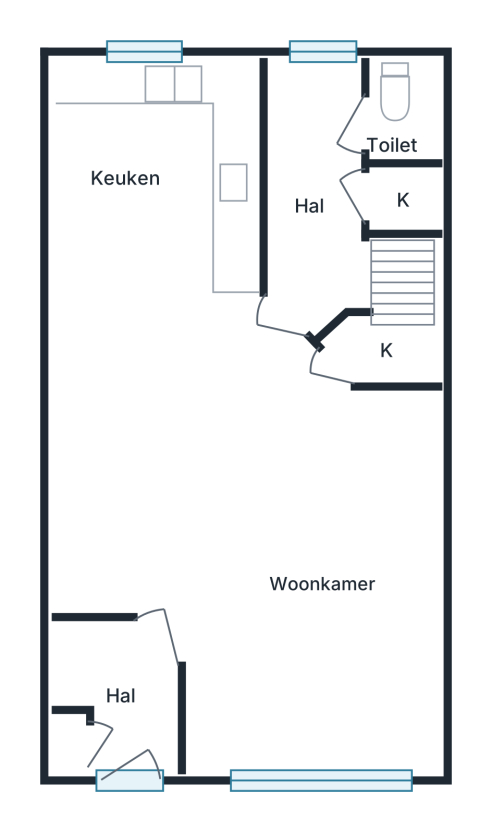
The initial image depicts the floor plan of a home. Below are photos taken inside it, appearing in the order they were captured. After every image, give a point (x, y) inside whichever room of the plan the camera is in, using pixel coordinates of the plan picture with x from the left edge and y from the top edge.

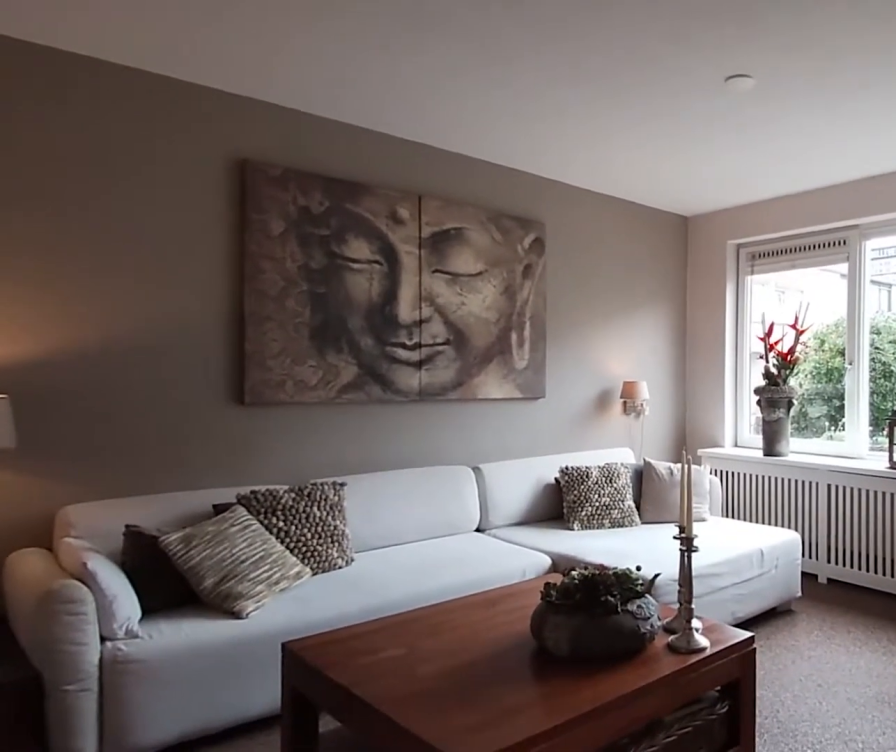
(254, 527)
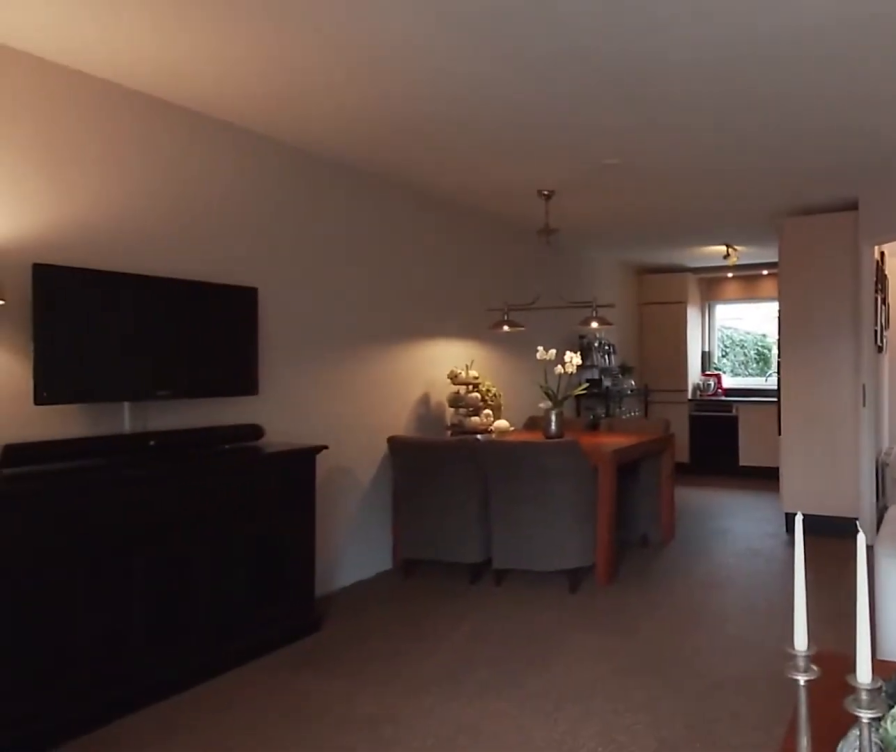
(254, 527)
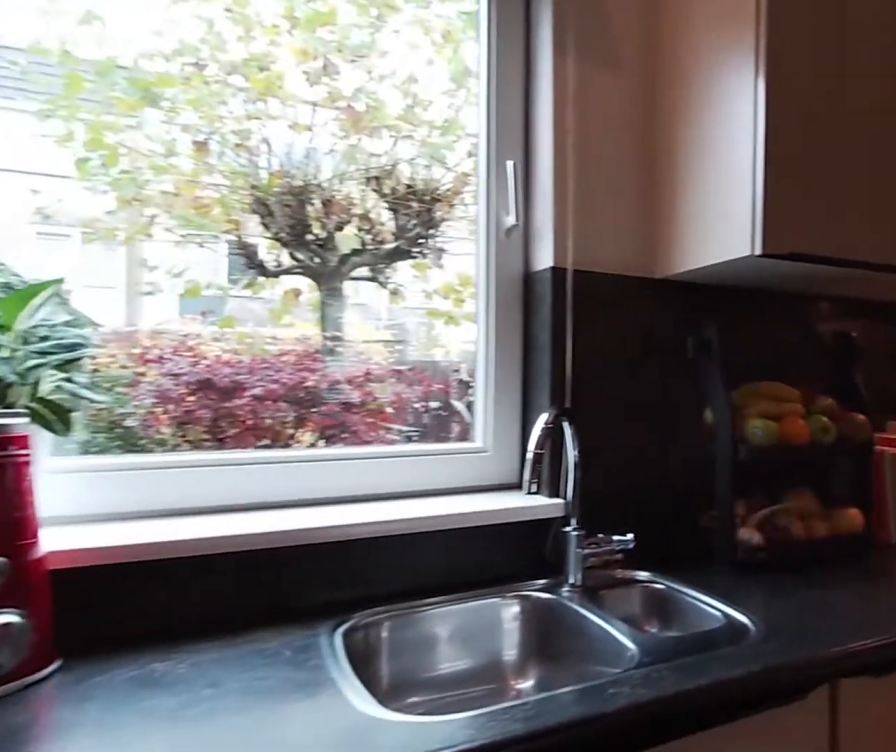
(155, 176)
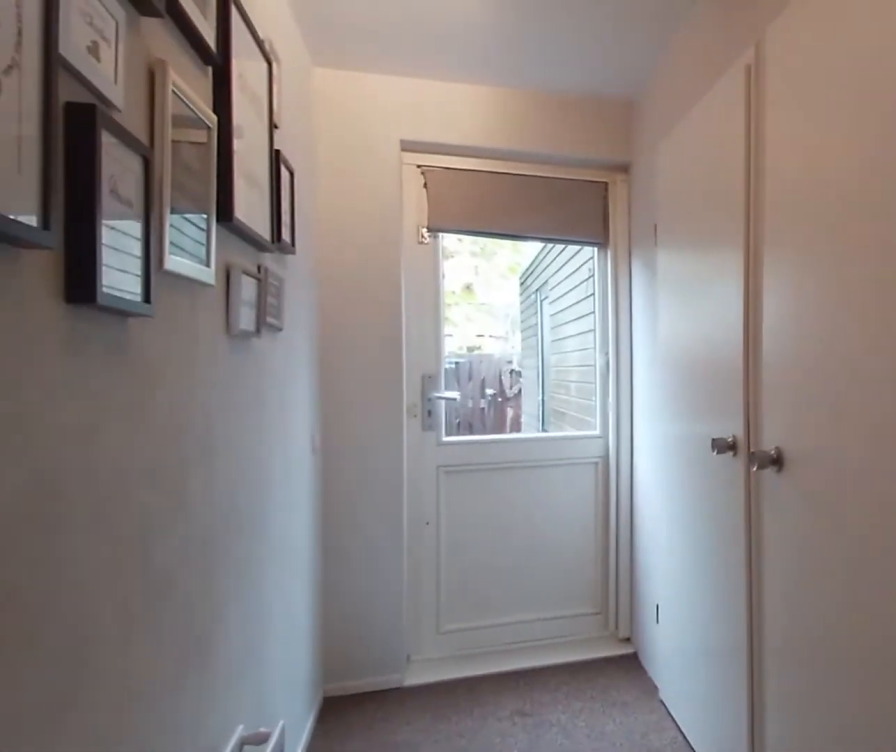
(317, 191)
